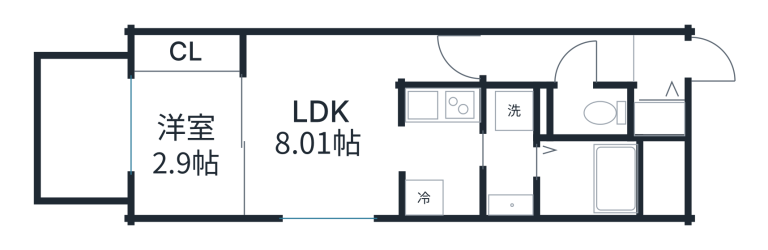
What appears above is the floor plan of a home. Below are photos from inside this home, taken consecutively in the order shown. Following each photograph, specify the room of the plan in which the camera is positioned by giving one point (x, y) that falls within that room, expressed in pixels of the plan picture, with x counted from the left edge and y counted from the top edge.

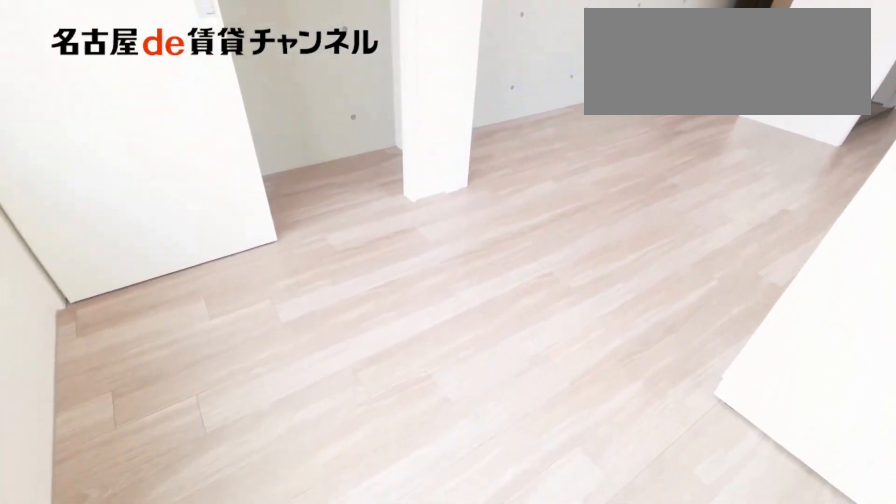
(185, 145)
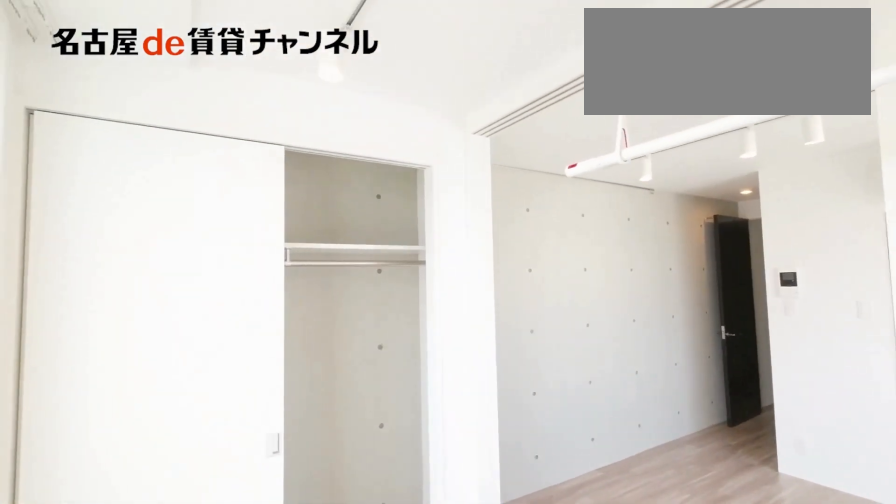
(185, 145)
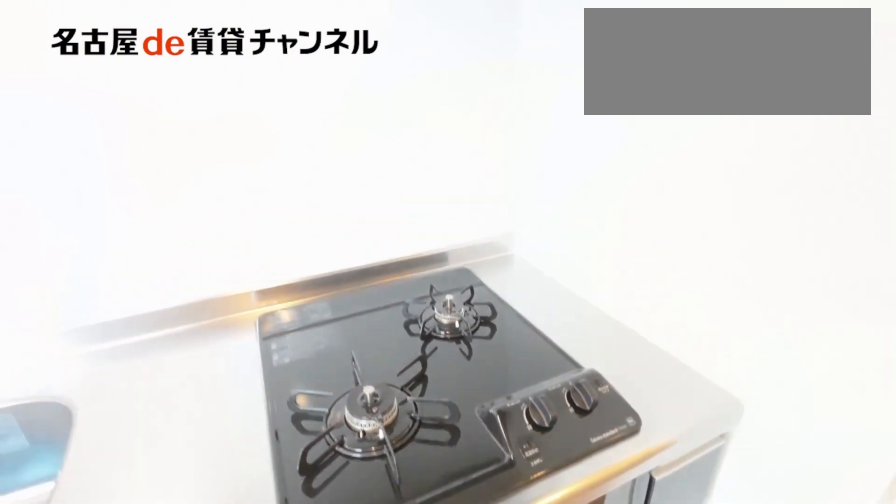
(442, 153)
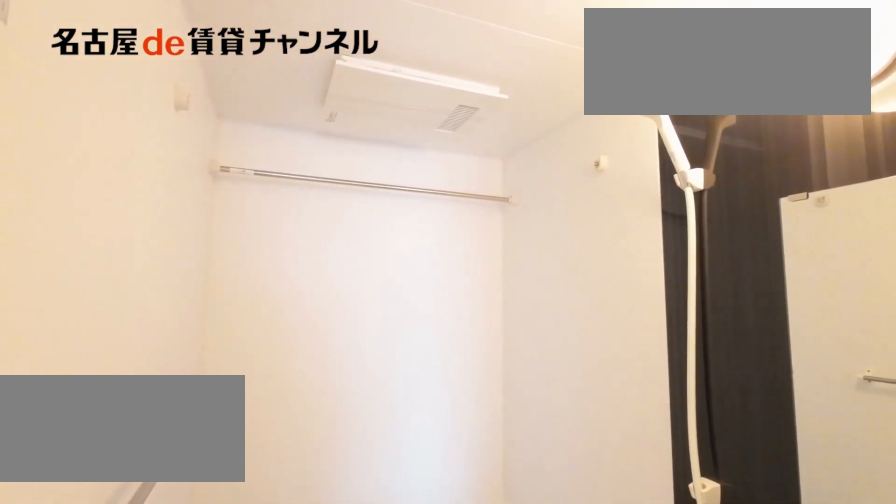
(590, 183)
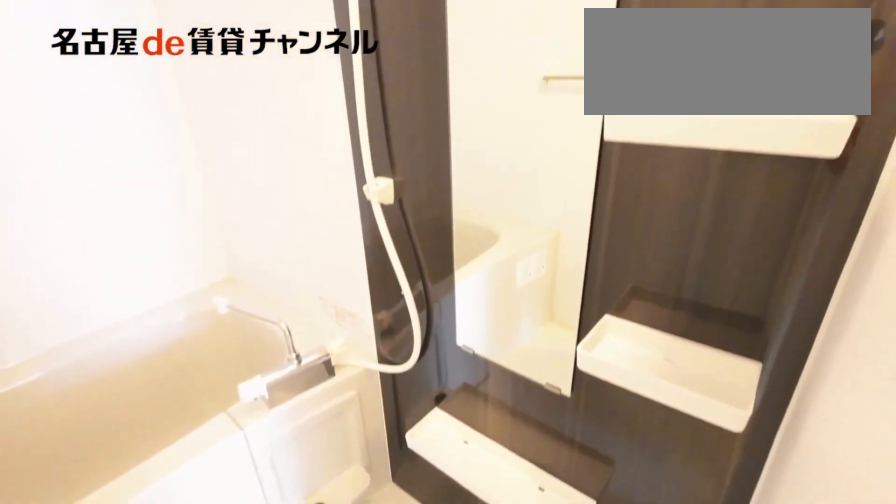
(590, 183)
